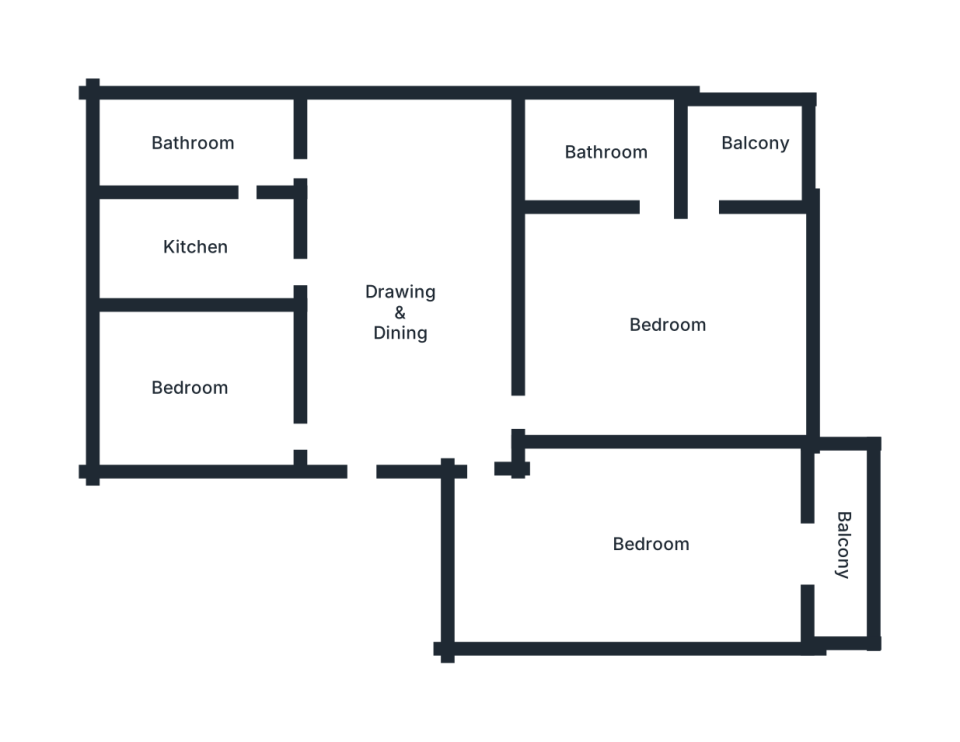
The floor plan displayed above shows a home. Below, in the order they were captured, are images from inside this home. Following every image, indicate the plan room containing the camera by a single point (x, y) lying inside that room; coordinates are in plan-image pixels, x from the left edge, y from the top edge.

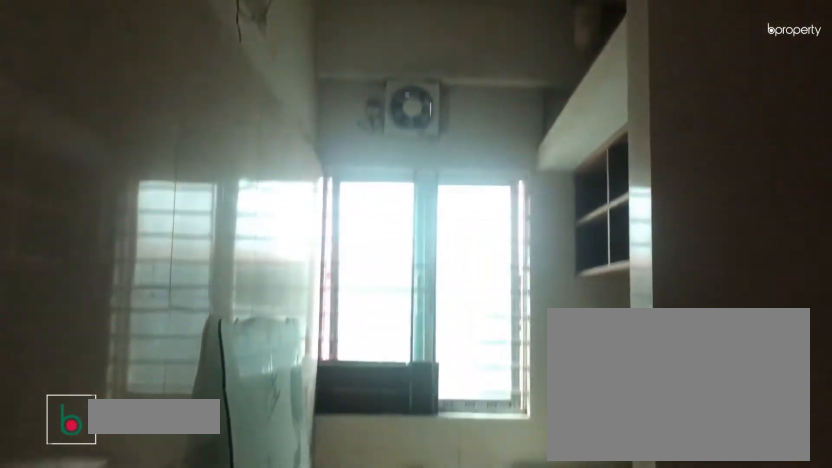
(206, 242)
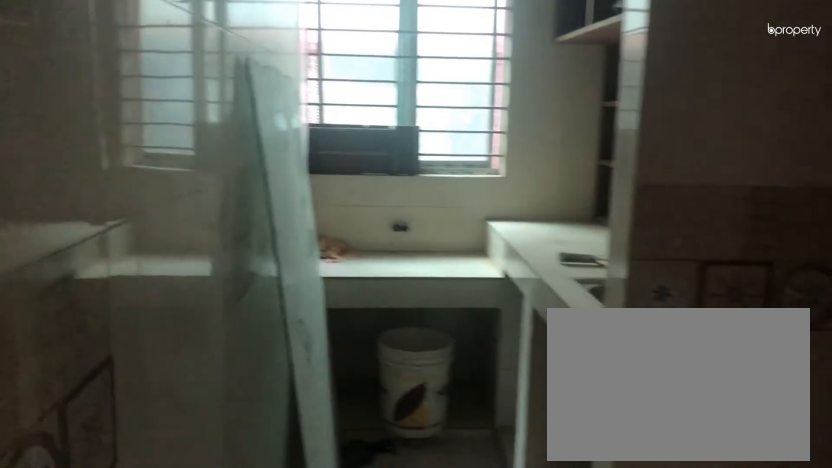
(206, 242)
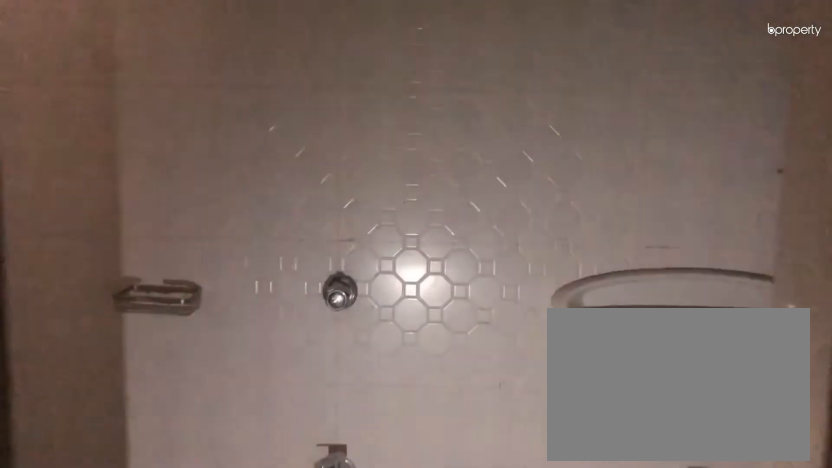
(195, 143)
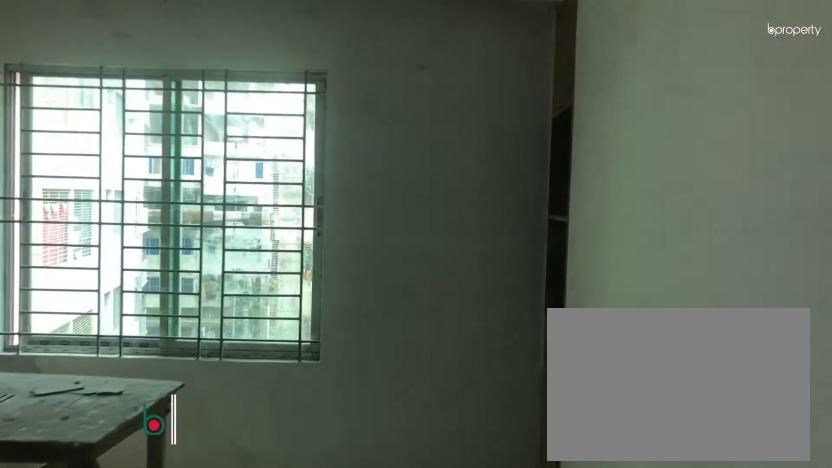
(671, 323)
